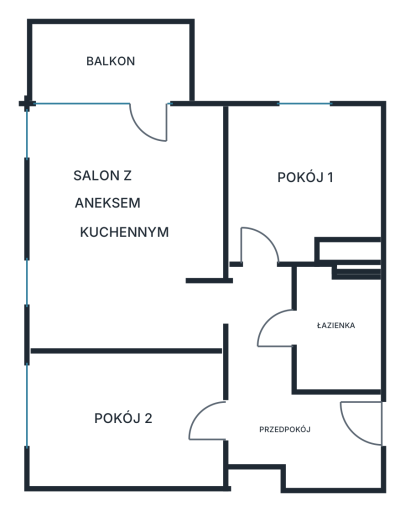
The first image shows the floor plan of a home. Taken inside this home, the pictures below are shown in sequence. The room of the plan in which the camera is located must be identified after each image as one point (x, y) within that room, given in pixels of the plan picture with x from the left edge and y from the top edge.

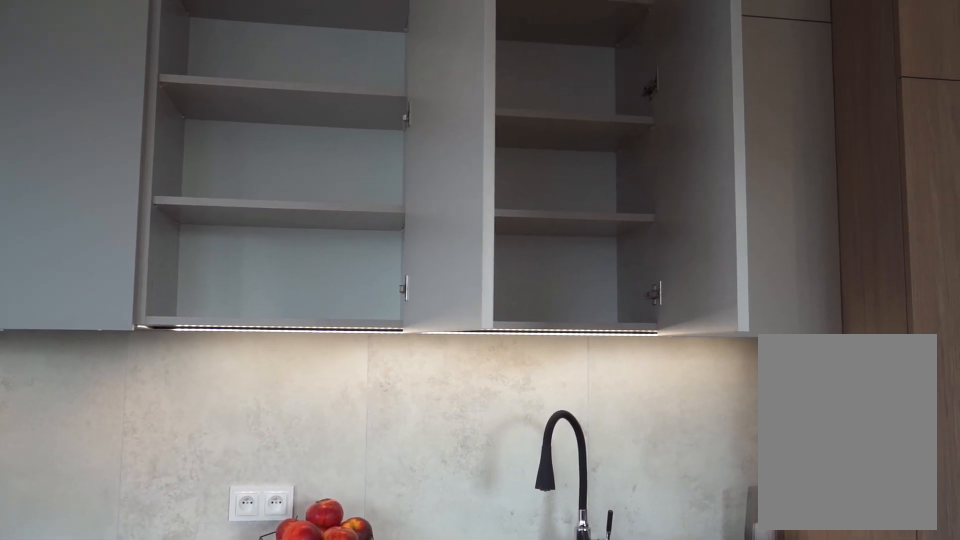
(129, 228)
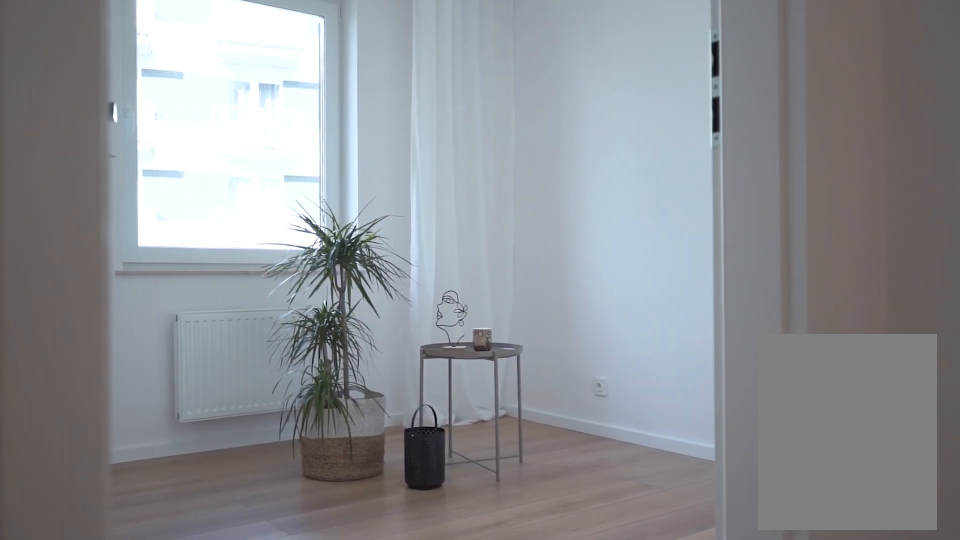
(306, 183)
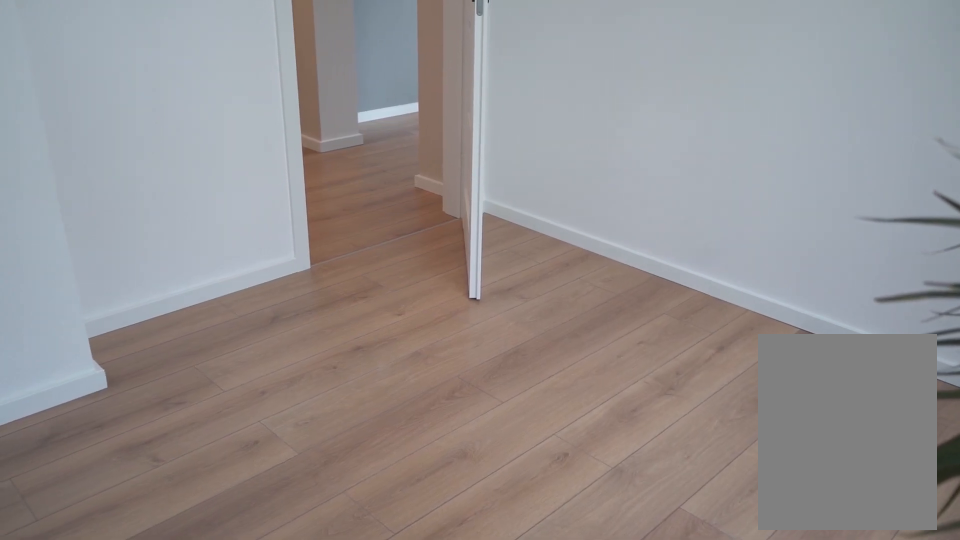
(306, 183)
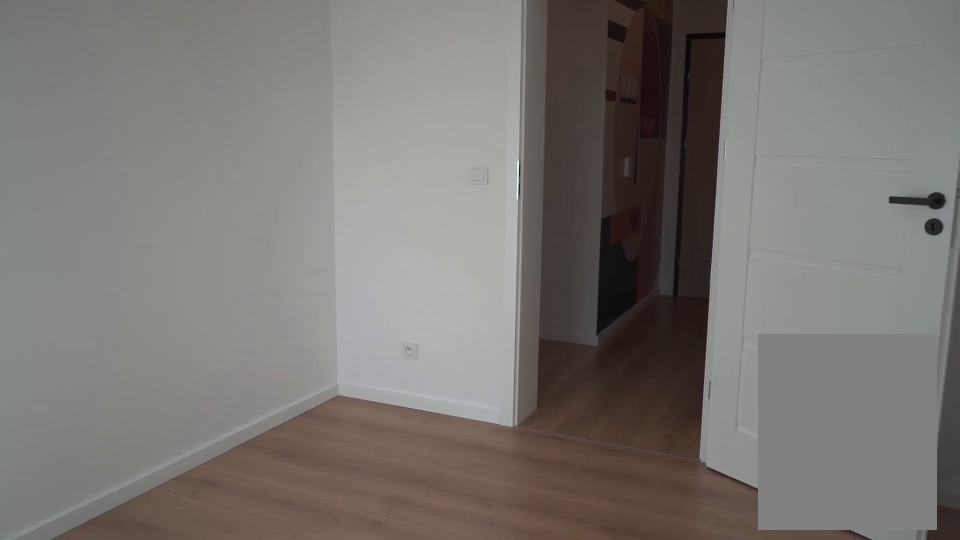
(123, 417)
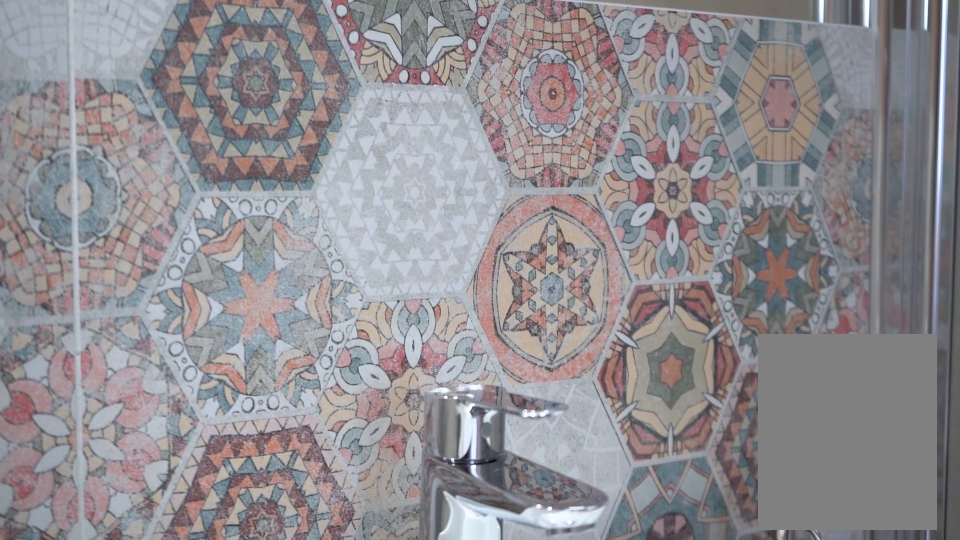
(335, 330)
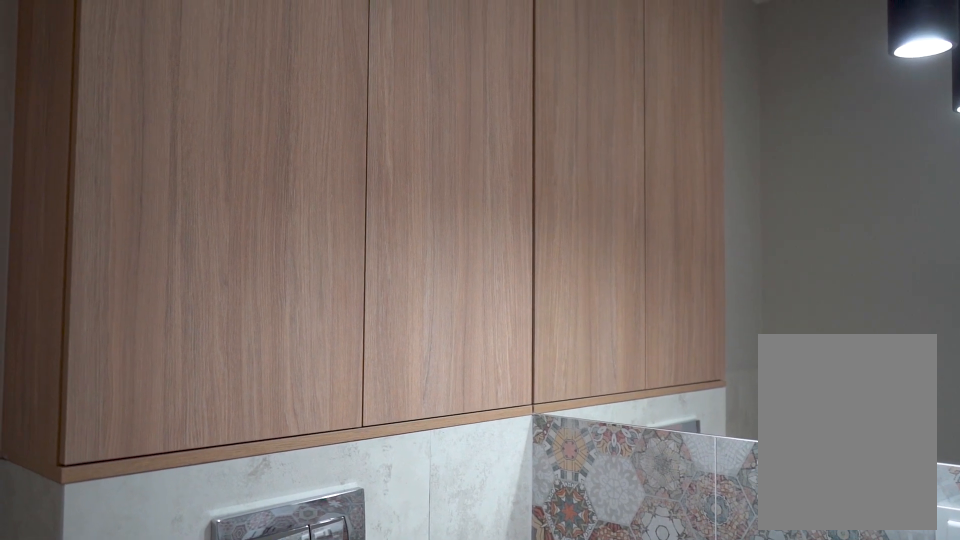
(335, 331)
